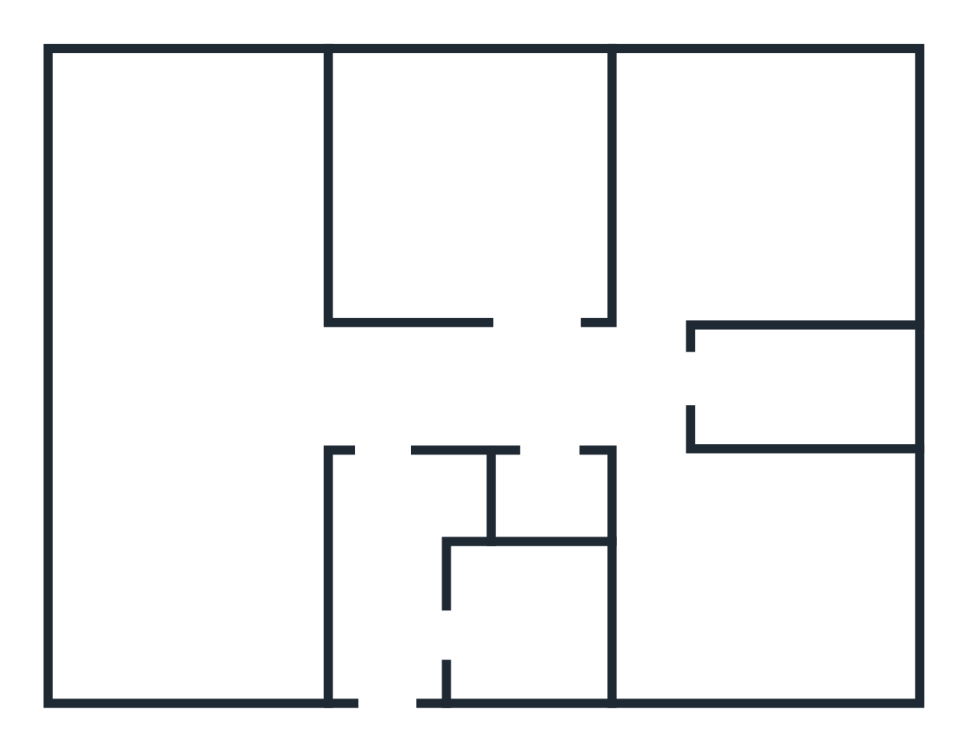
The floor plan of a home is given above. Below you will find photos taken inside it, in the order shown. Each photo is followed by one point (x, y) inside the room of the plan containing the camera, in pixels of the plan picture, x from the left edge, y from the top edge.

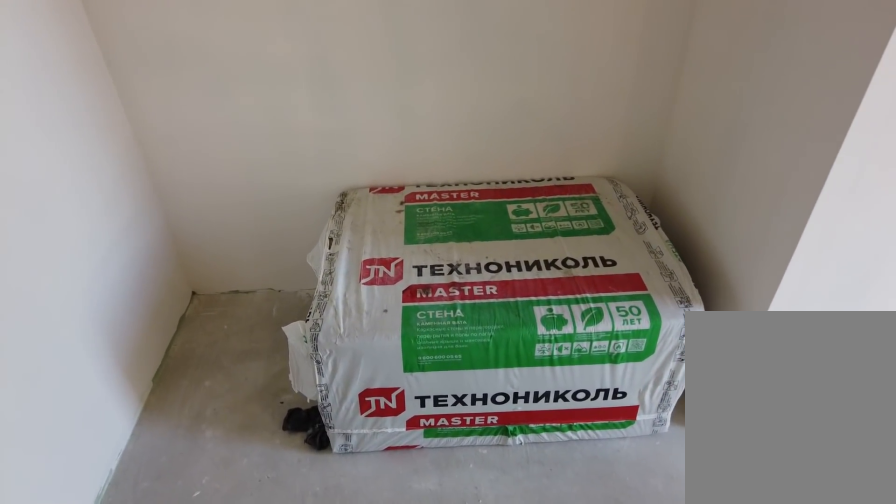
(379, 526)
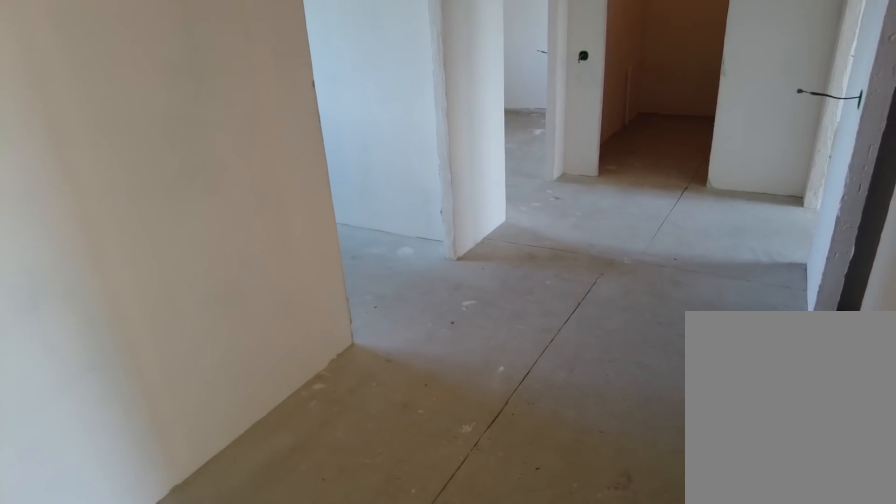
(388, 418)
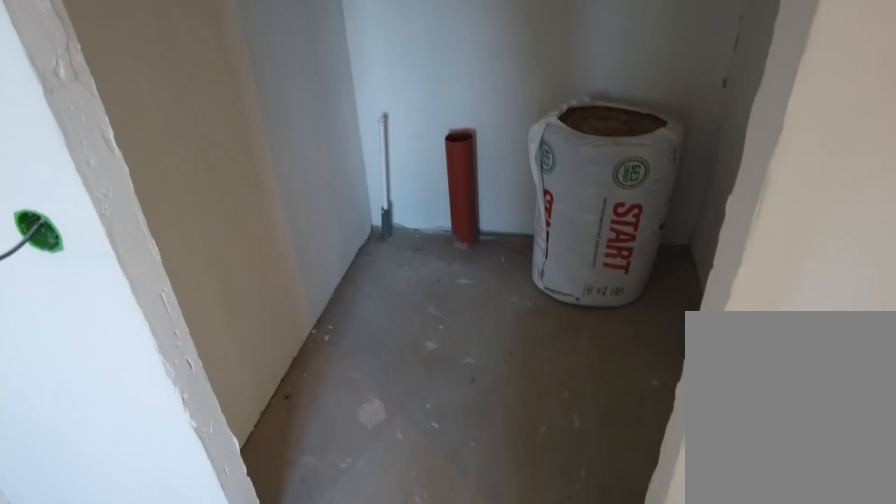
(563, 410)
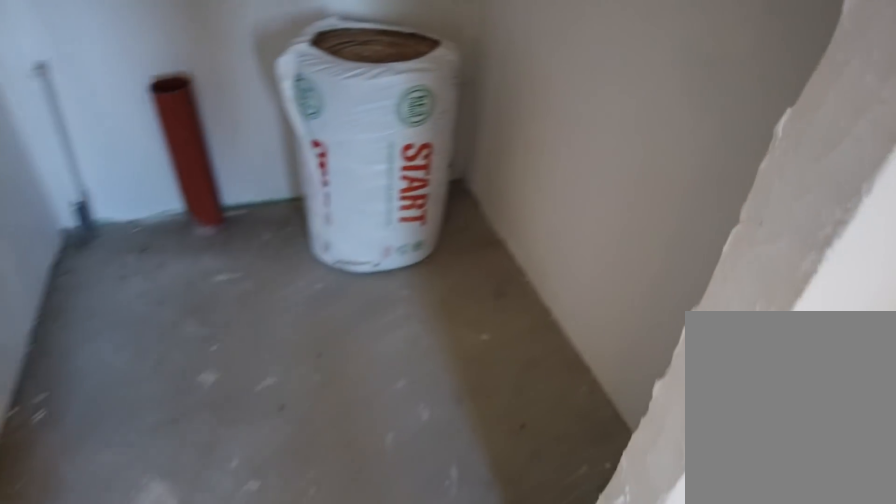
(563, 410)
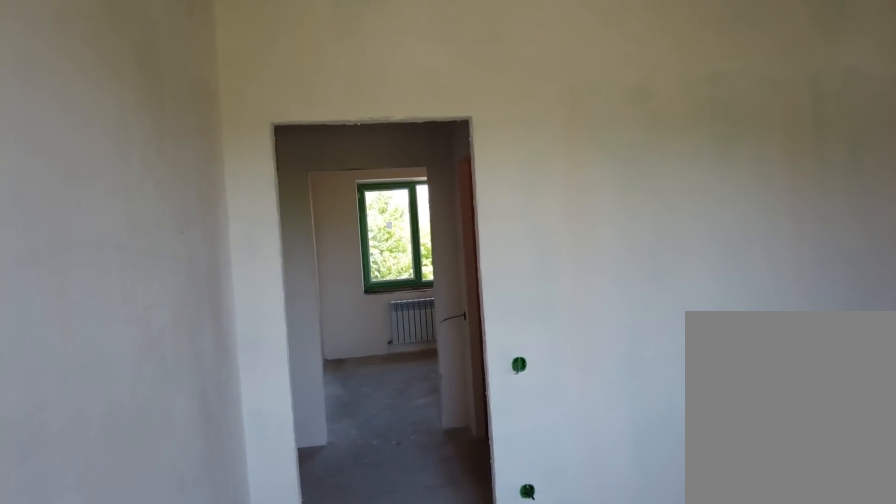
(700, 607)
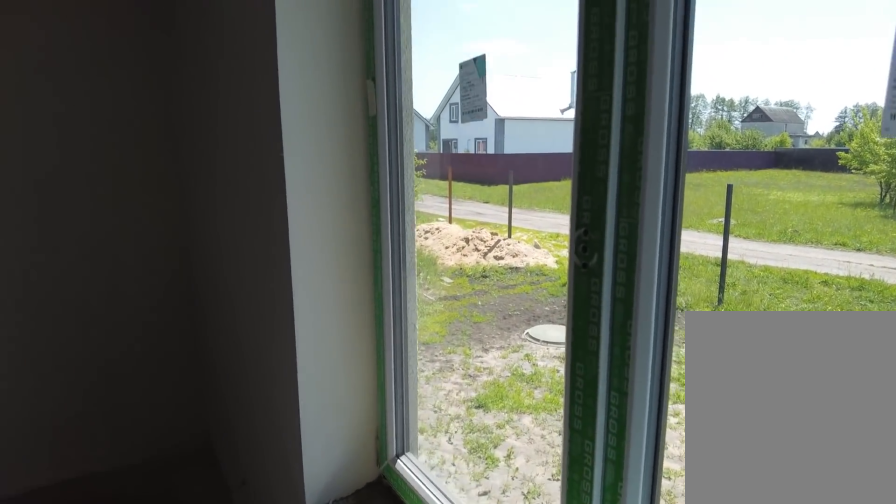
(700, 607)
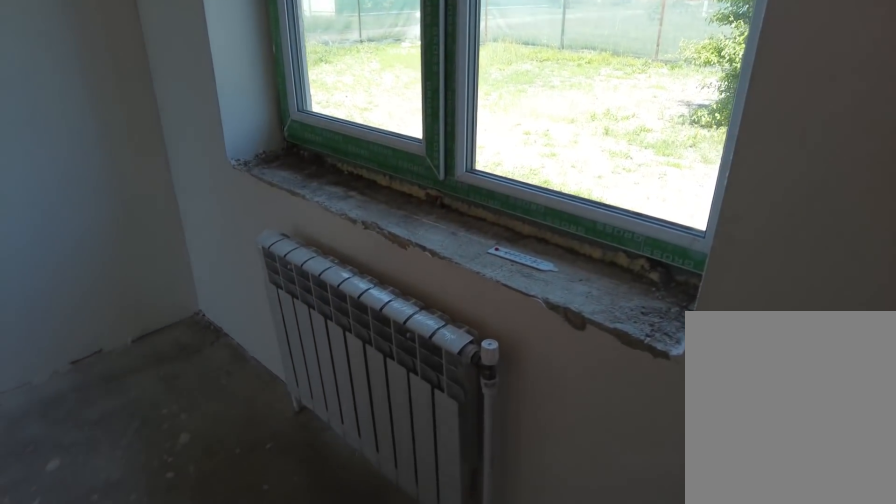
(674, 266)
